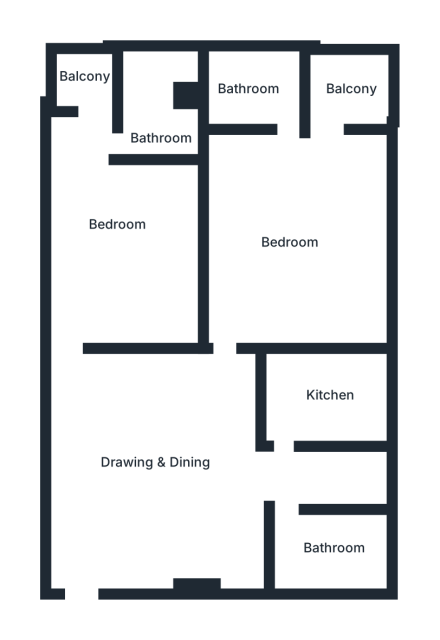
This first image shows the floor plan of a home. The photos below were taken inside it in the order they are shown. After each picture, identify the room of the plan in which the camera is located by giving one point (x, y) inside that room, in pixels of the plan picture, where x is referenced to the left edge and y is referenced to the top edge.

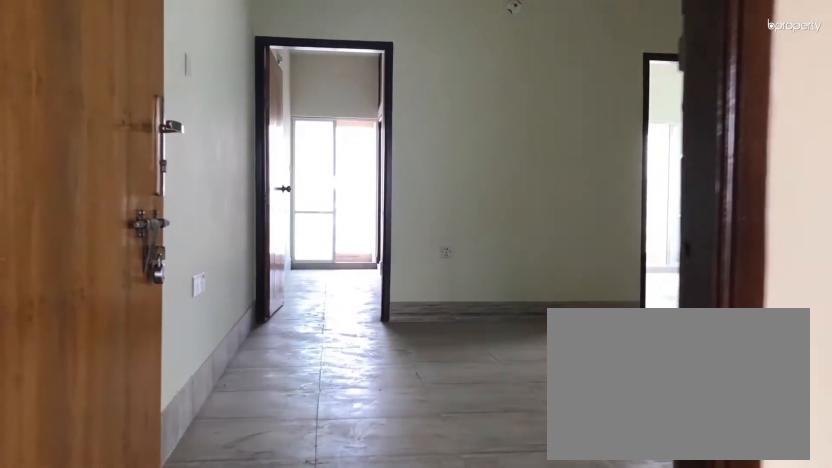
(97, 557)
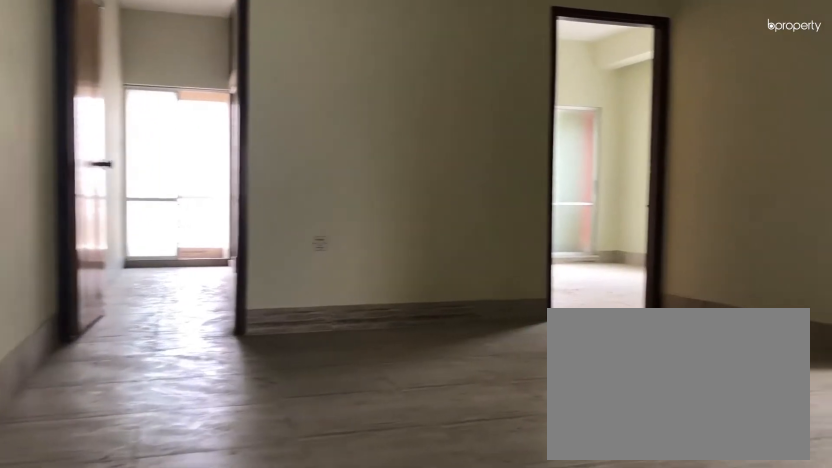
(154, 448)
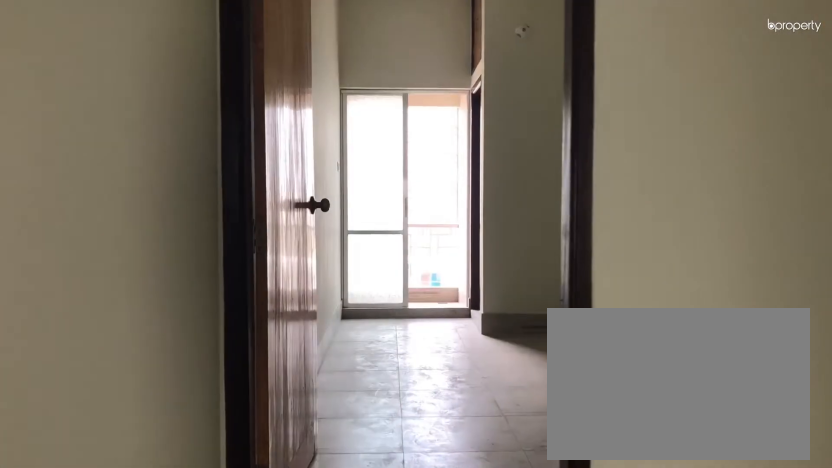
(154, 448)
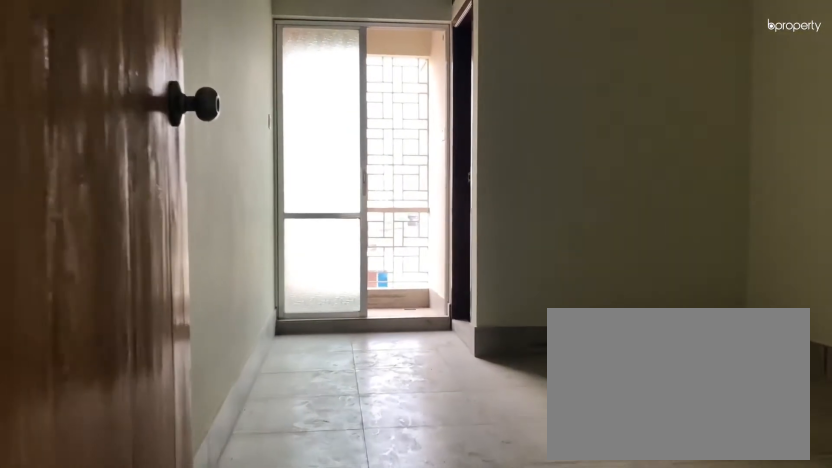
(80, 362)
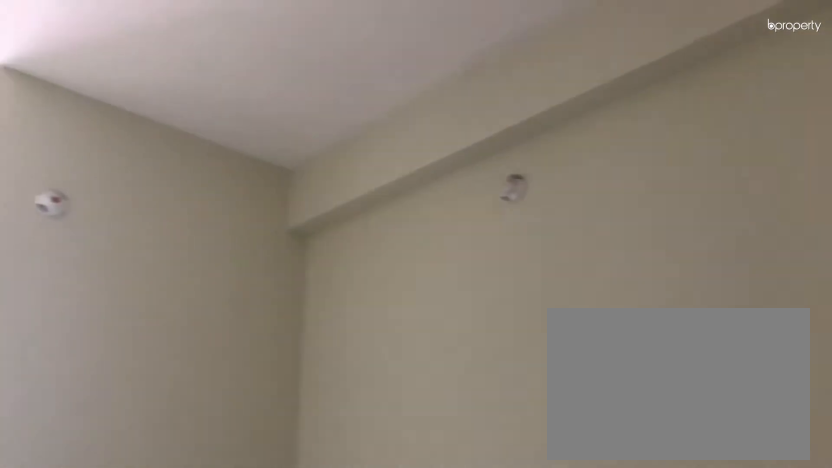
(113, 216)
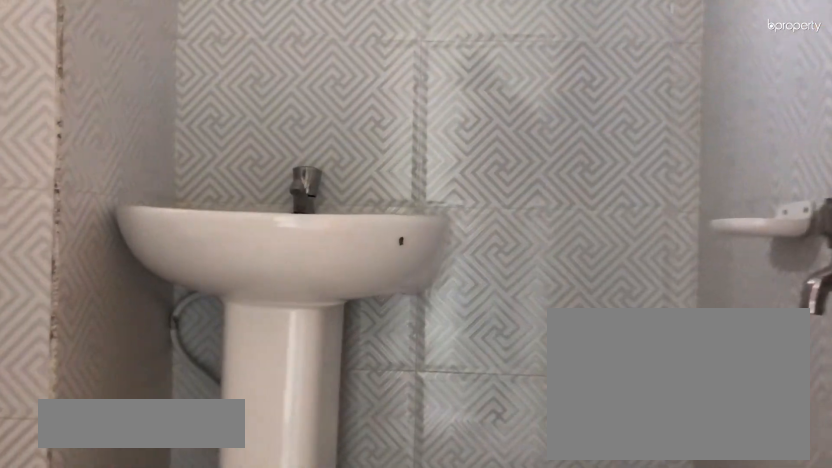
(157, 101)
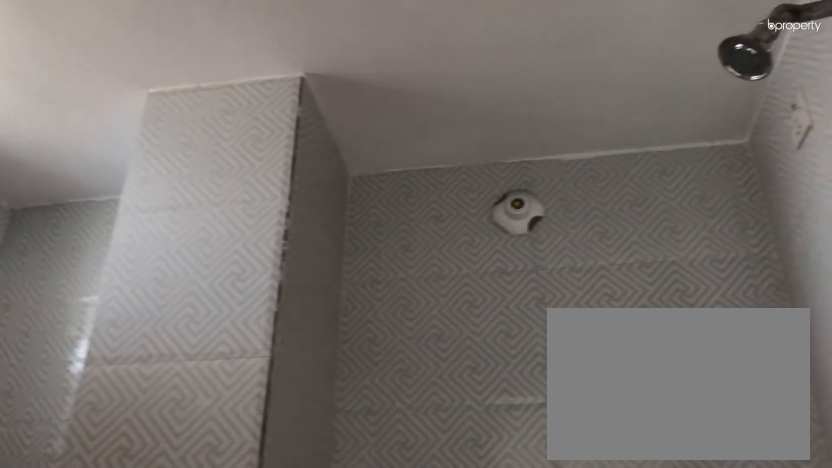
(157, 101)
